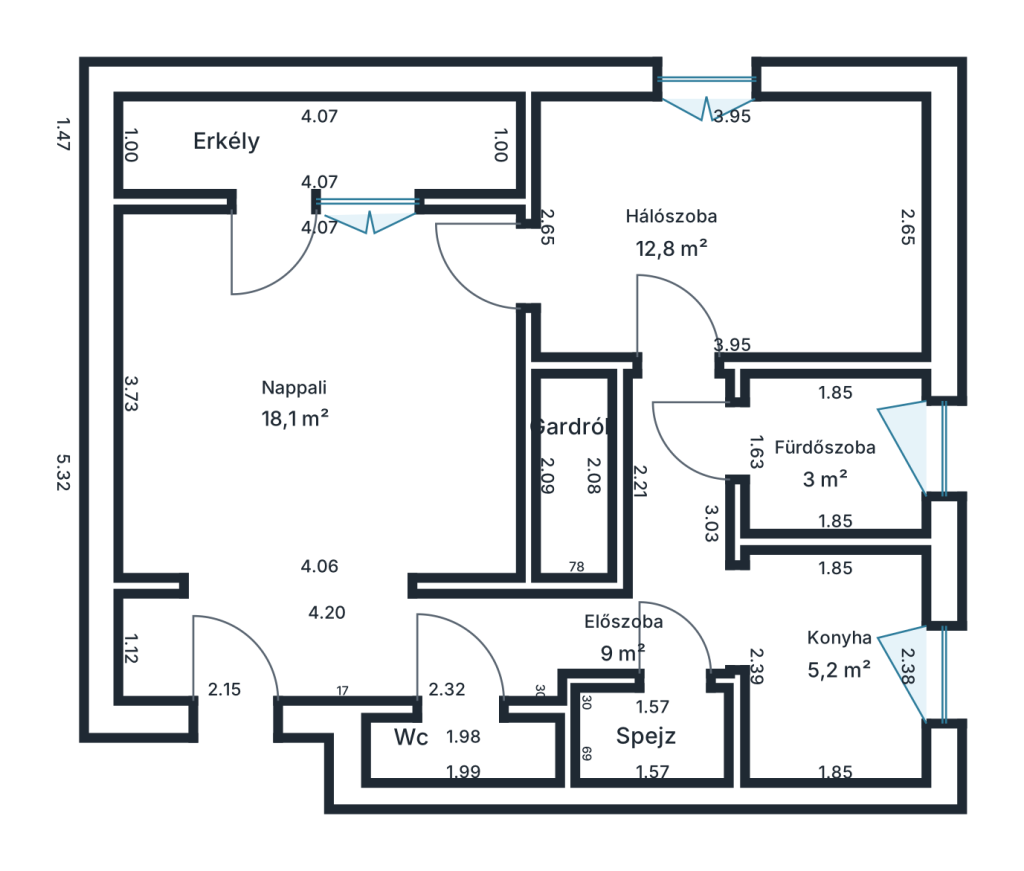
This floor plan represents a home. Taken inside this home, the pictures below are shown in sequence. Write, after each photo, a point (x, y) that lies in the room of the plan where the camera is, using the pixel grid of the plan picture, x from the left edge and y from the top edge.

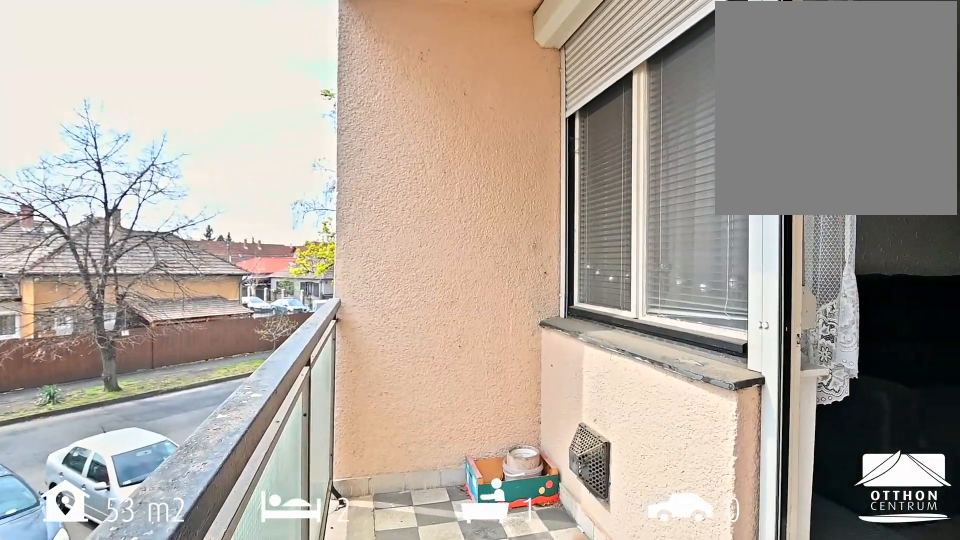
(325, 151)
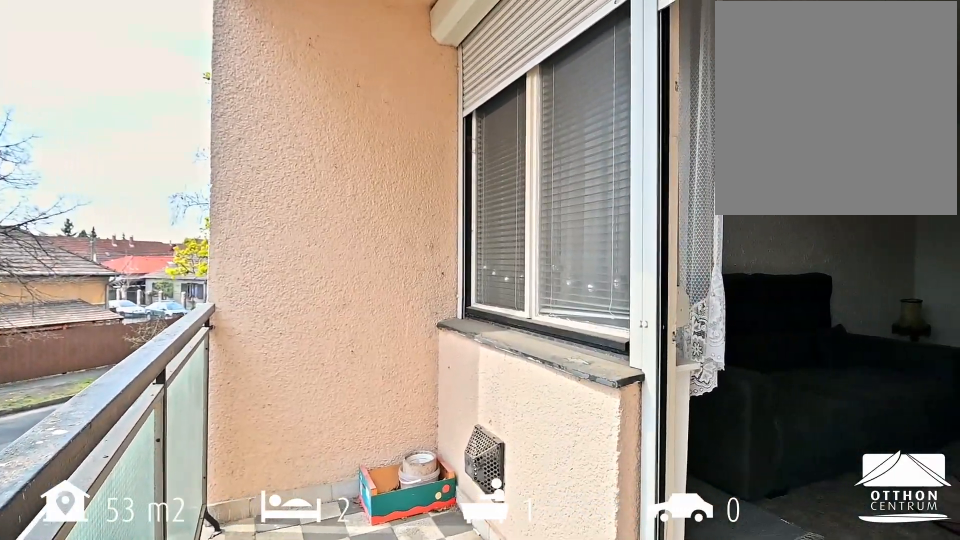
(325, 151)
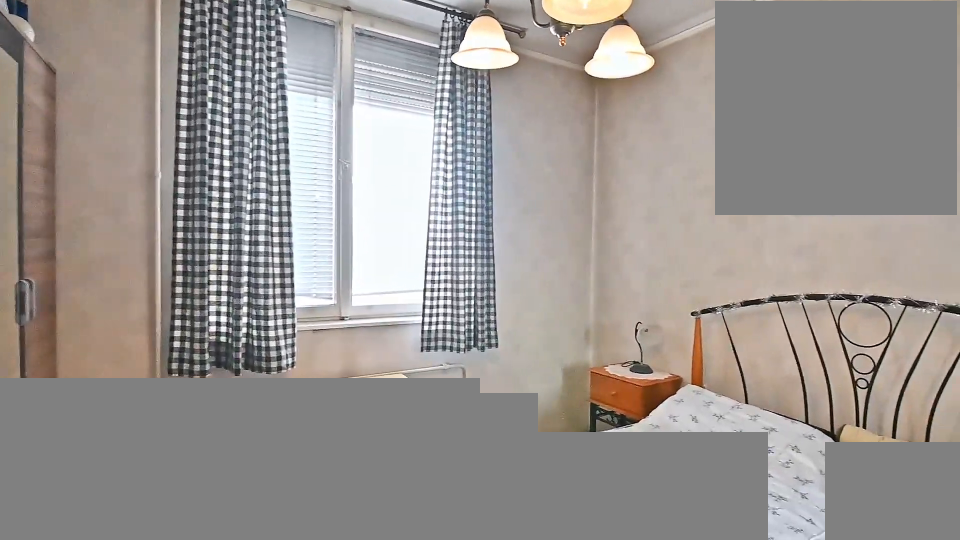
(730, 232)
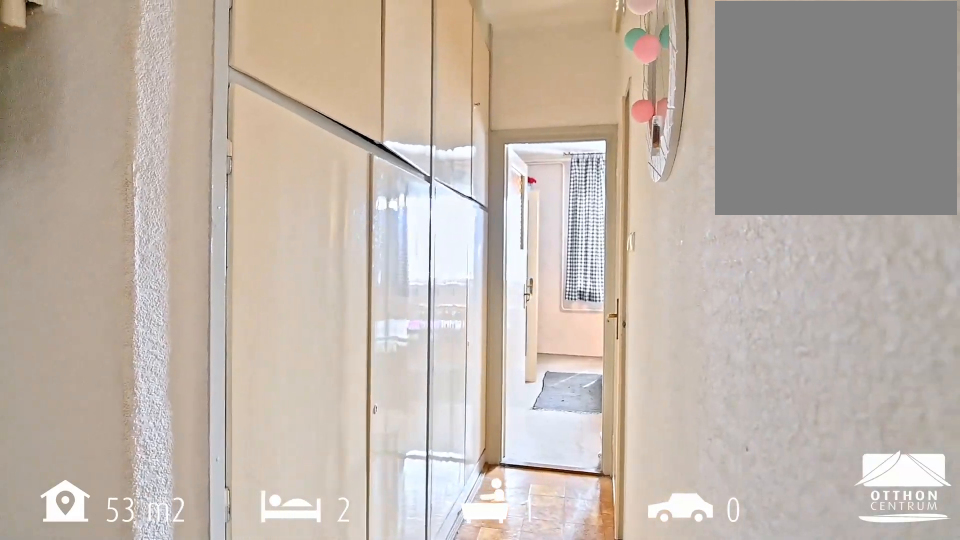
(677, 542)
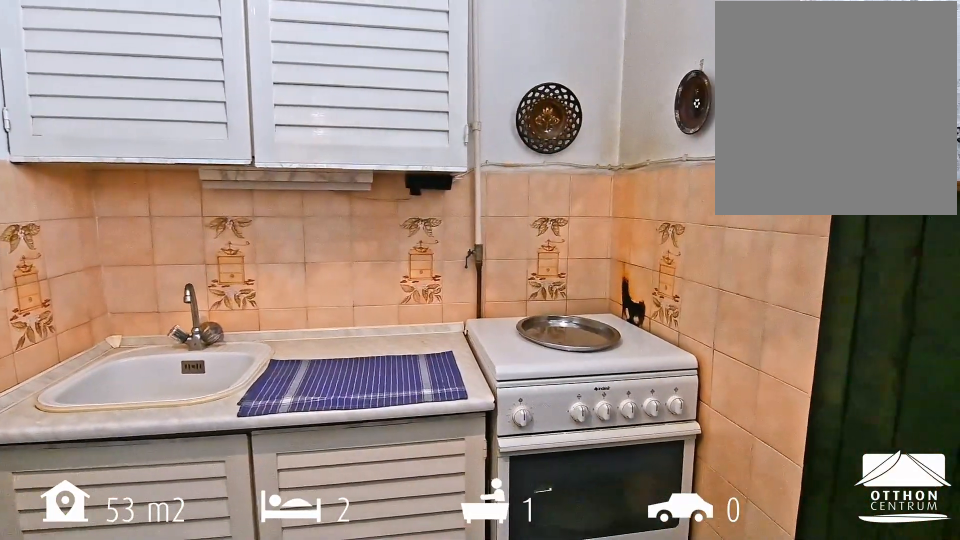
(840, 660)
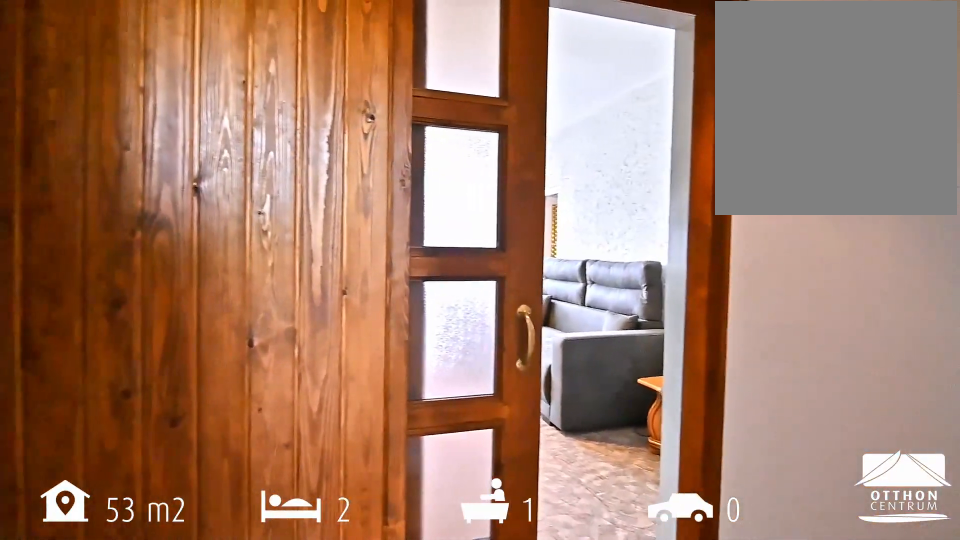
(360, 645)
